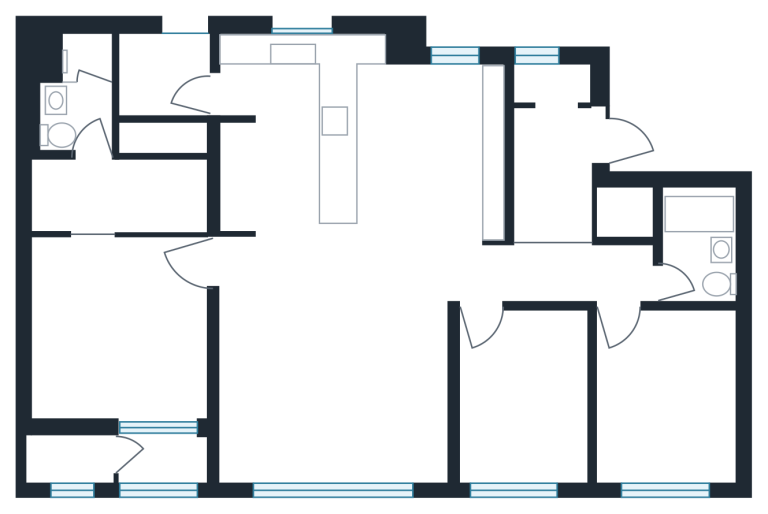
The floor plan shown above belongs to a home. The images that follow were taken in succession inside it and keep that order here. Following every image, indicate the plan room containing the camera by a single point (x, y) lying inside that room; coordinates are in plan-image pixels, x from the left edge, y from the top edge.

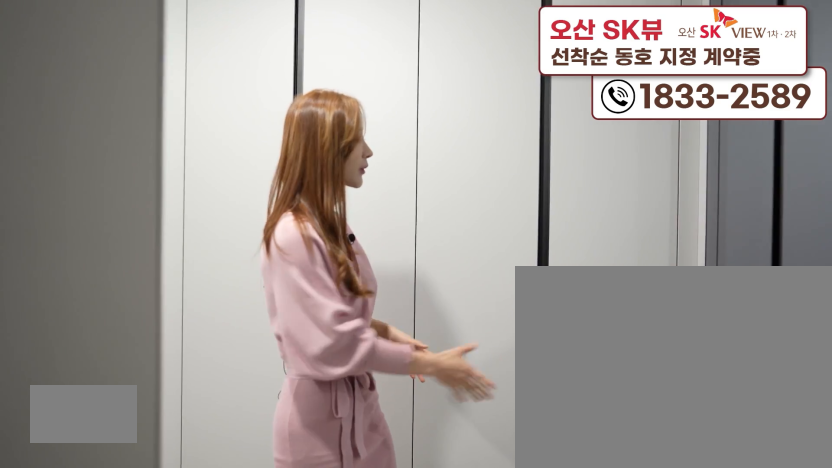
(559, 153)
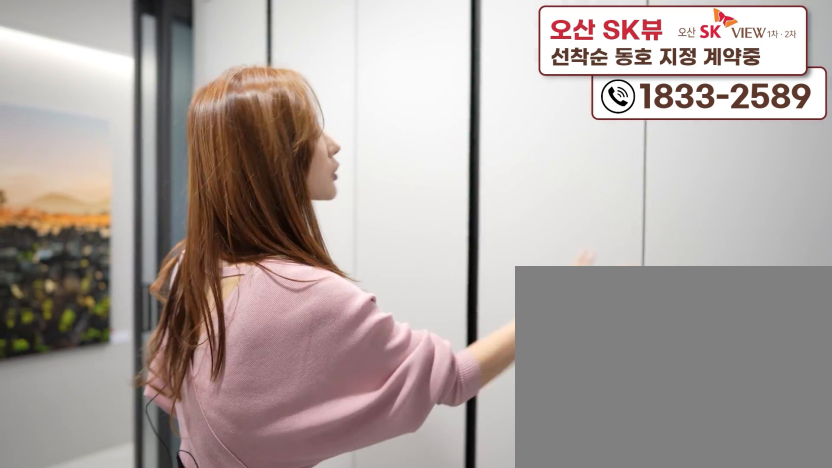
(559, 153)
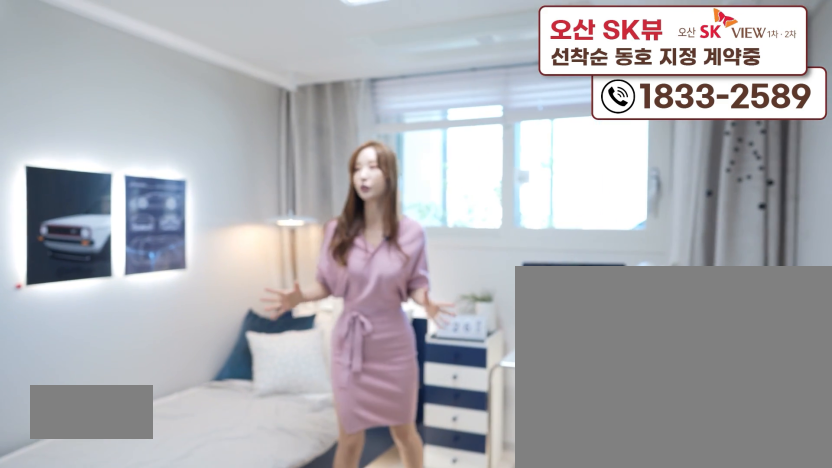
(659, 439)
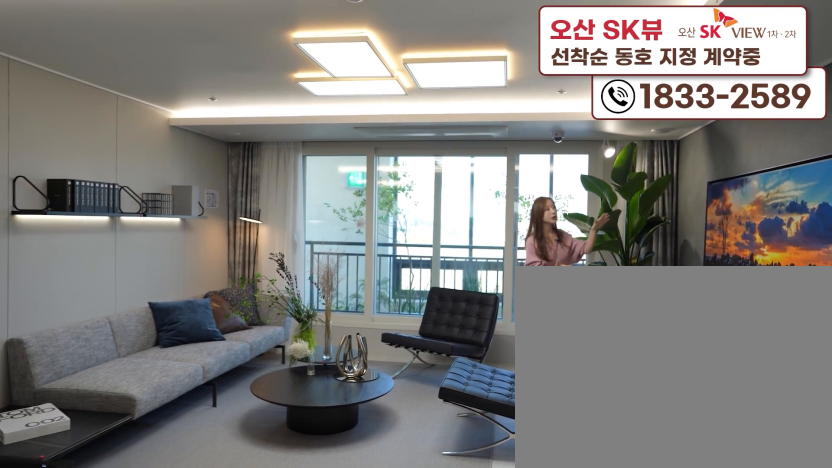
(337, 423)
